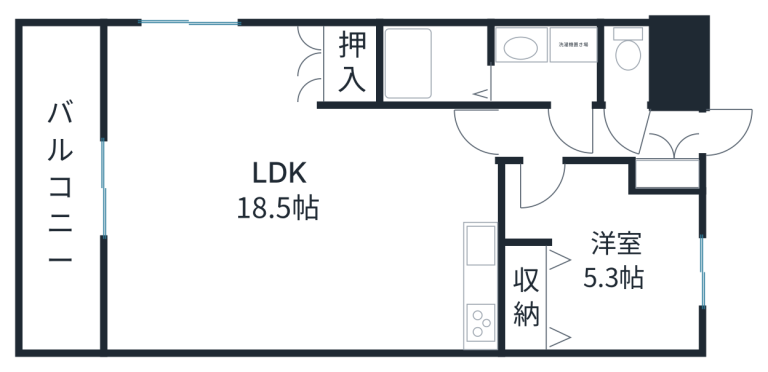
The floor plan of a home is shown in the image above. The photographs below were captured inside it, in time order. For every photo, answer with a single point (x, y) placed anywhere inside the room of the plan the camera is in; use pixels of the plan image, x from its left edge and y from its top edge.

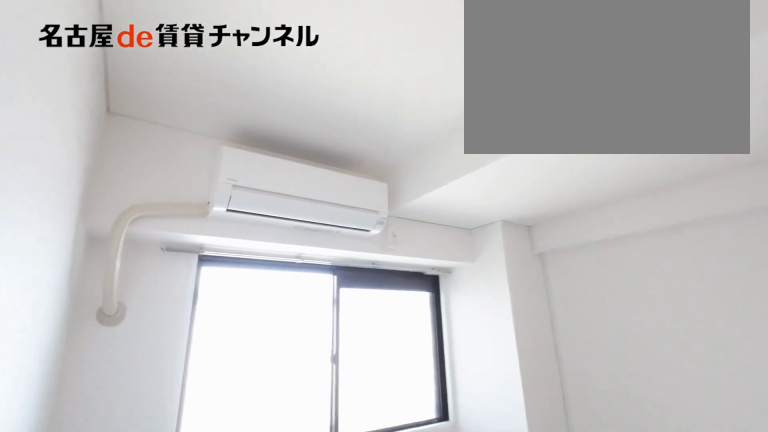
(601, 260)
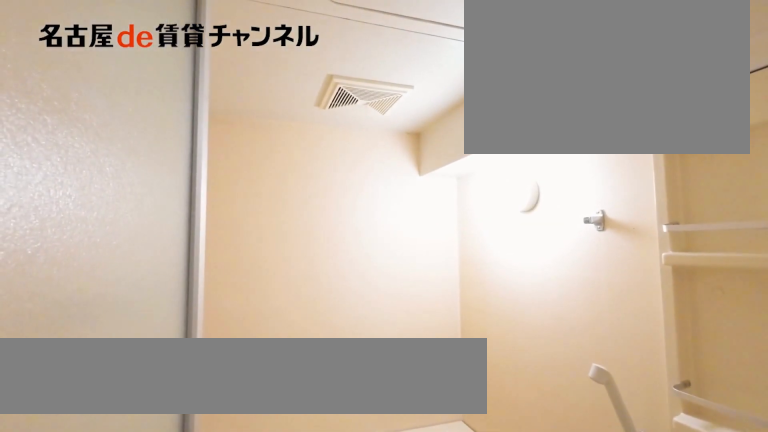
(436, 65)
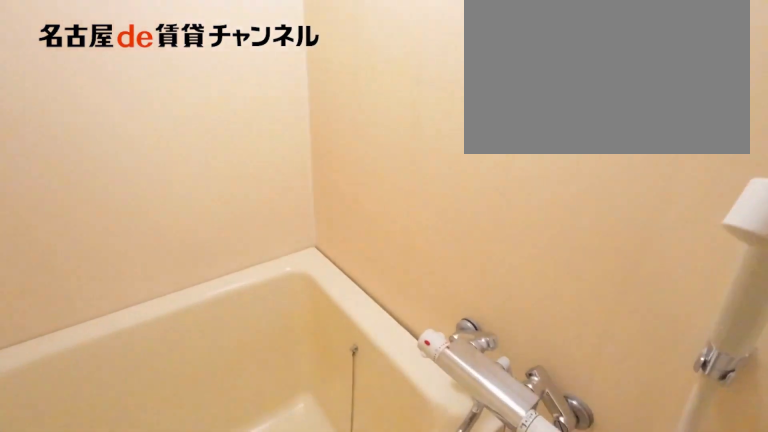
(436, 65)
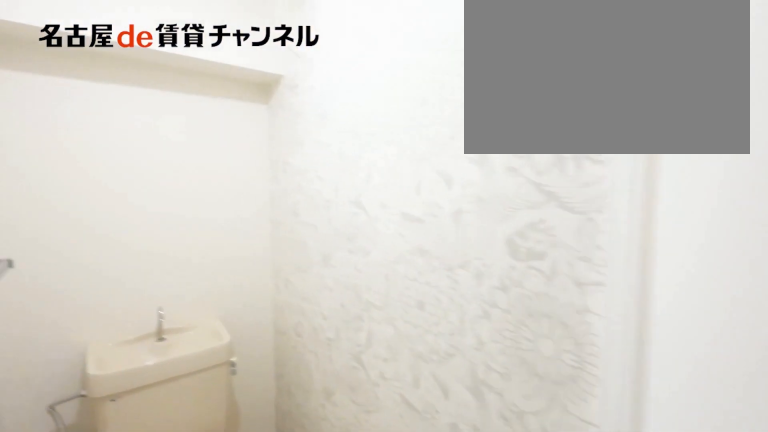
(630, 62)
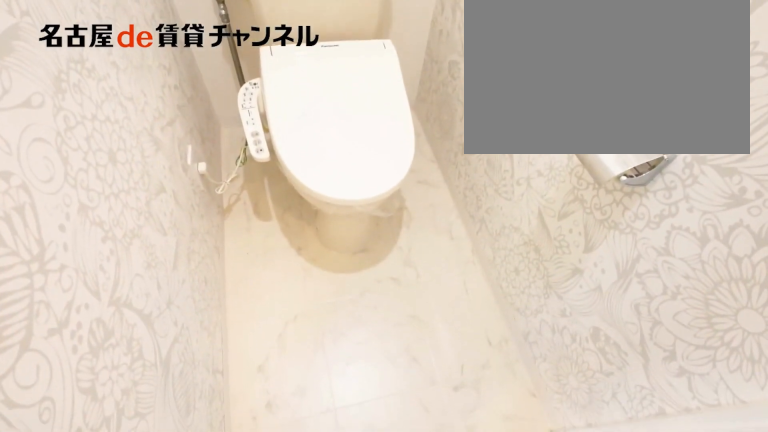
(630, 62)
